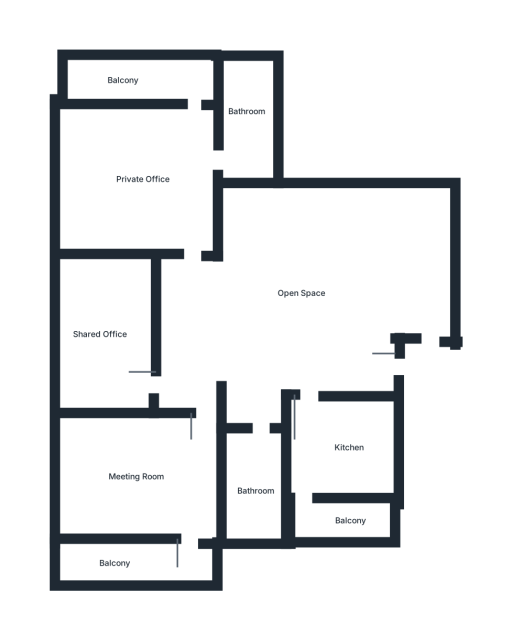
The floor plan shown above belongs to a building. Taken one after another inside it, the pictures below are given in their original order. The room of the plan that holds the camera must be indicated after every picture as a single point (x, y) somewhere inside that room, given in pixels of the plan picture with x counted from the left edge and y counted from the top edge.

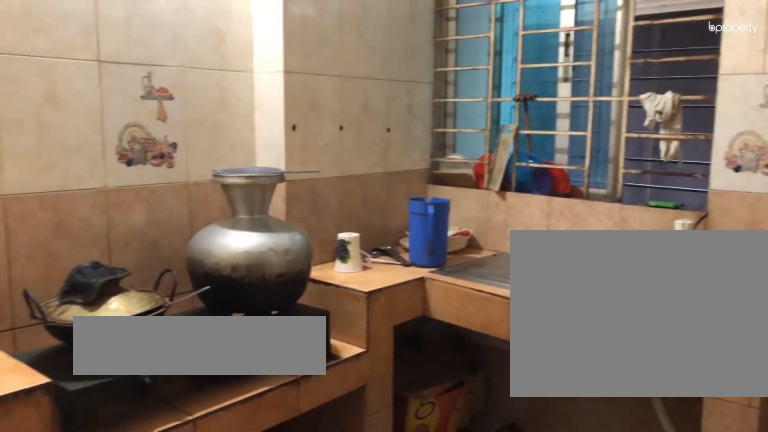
(363, 432)
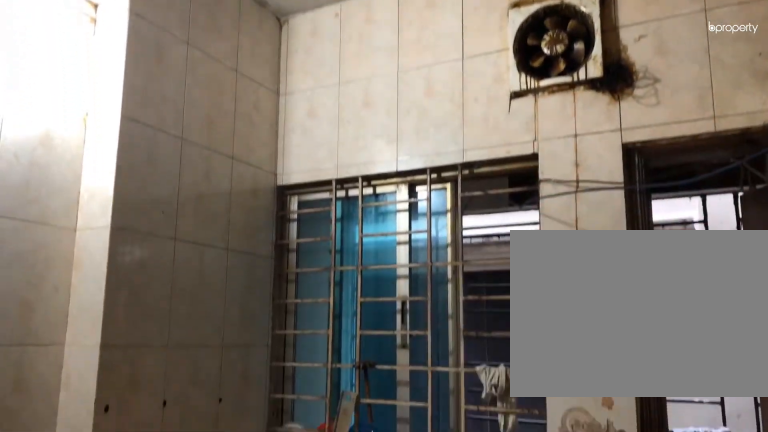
(363, 432)
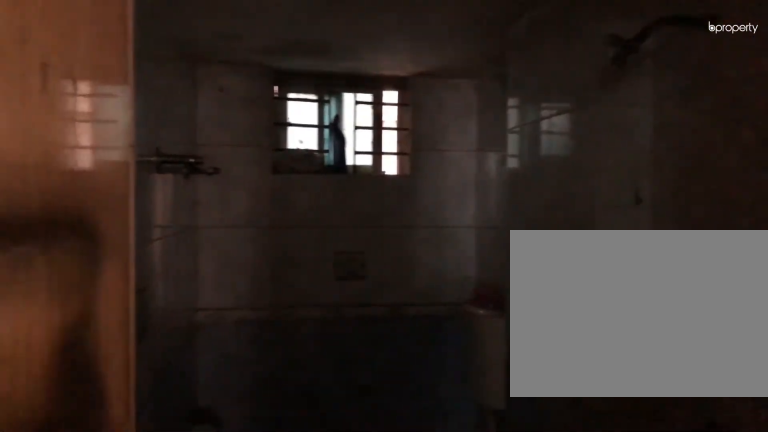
(248, 473)
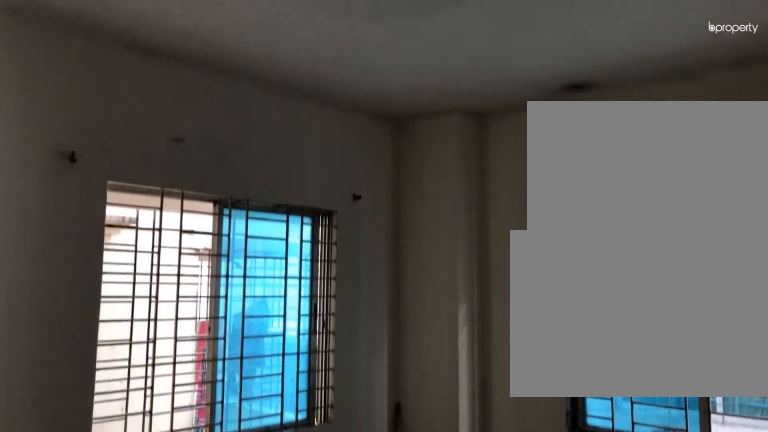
(139, 458)
